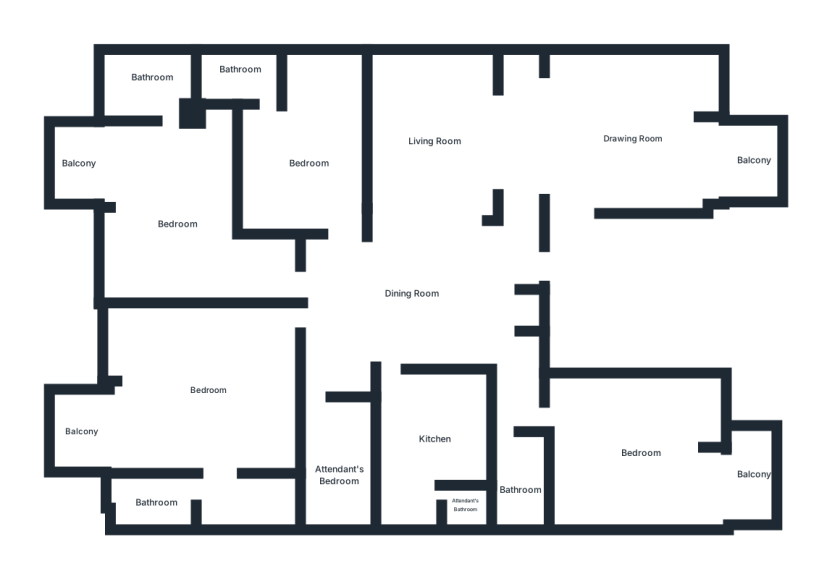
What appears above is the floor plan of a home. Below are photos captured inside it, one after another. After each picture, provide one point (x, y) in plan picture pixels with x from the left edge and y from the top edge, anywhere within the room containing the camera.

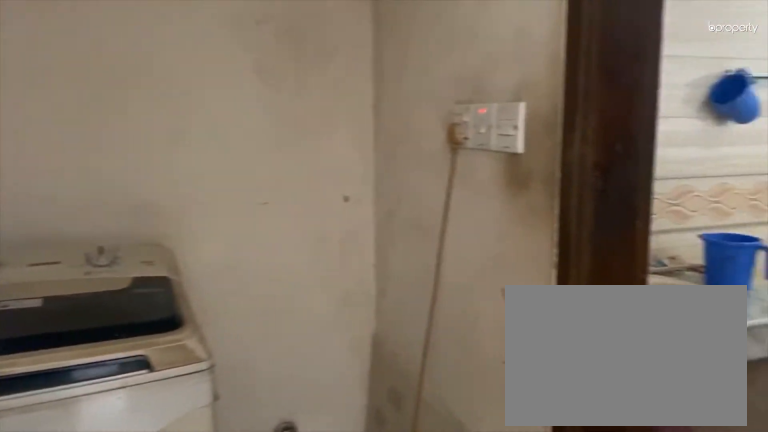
(210, 463)
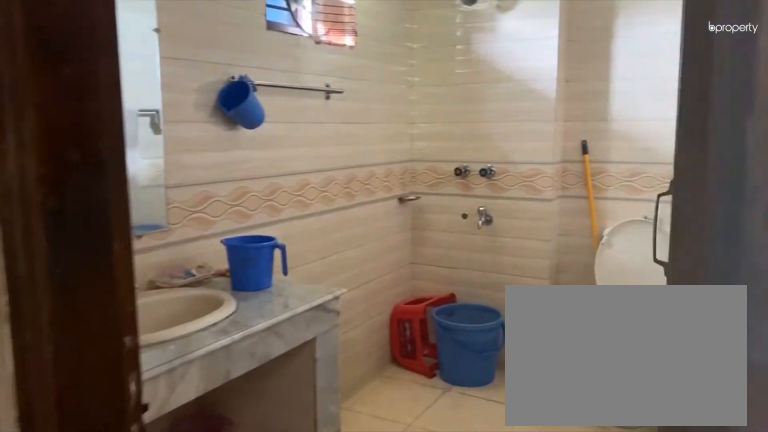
(157, 502)
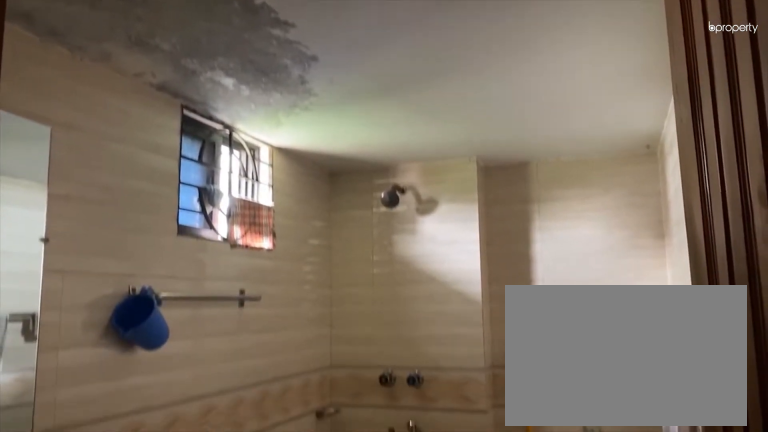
(157, 502)
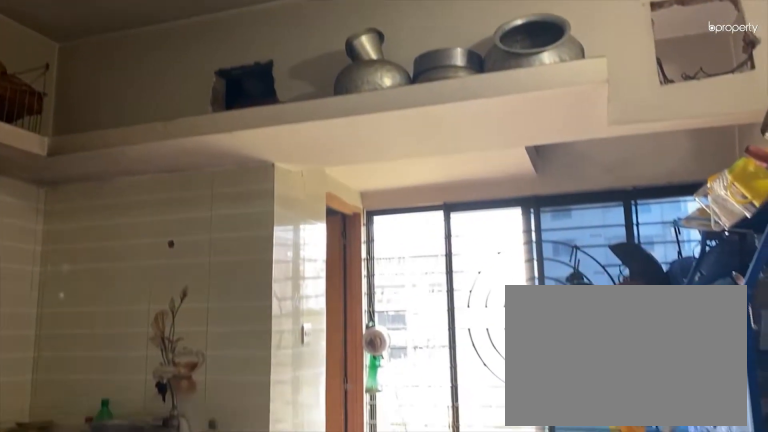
(436, 438)
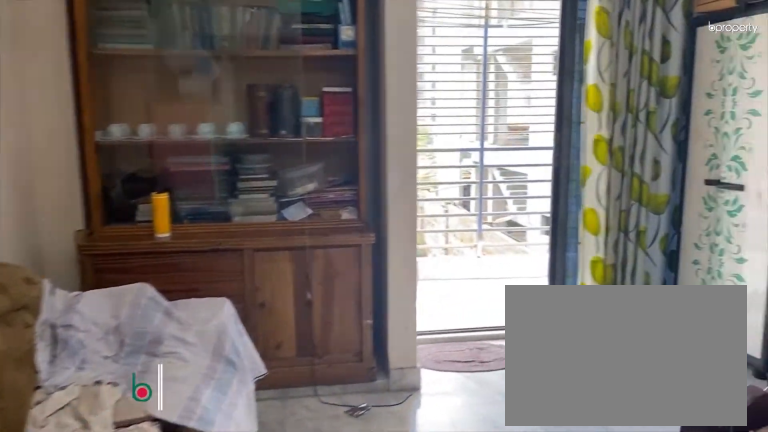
(640, 451)
